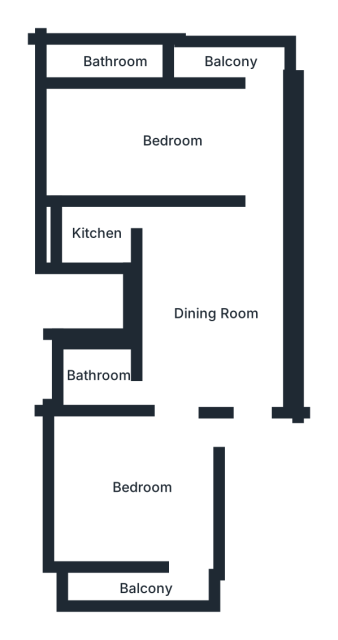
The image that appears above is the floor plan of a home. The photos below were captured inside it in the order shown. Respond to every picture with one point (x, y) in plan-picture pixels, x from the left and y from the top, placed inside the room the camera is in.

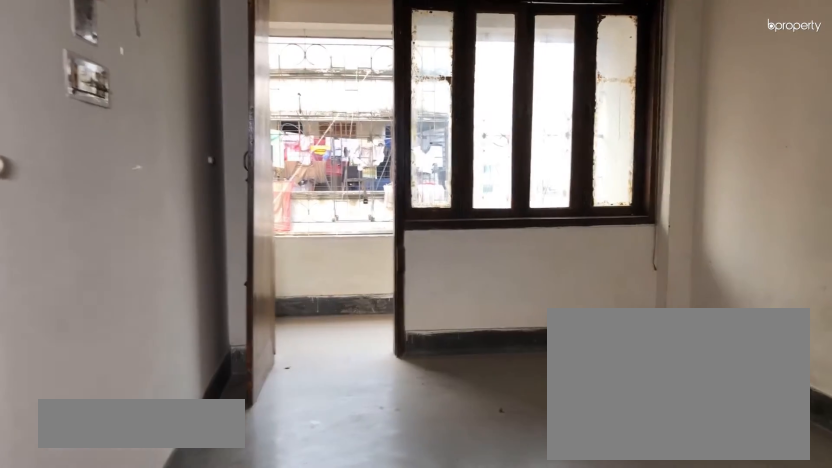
(146, 488)
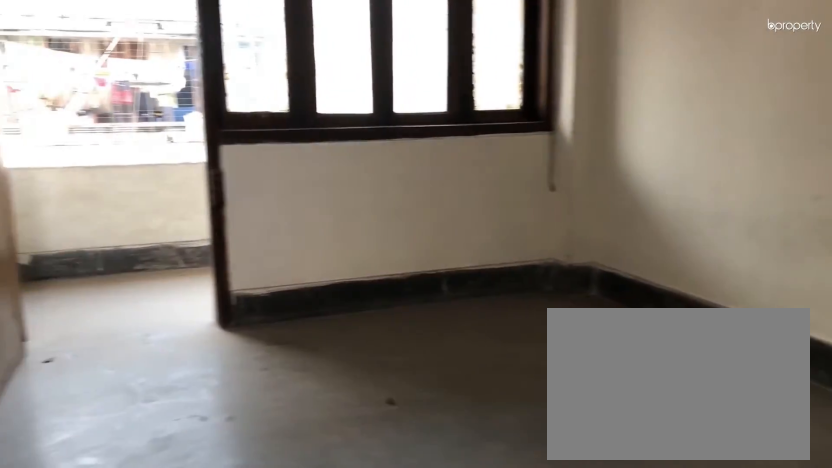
(145, 488)
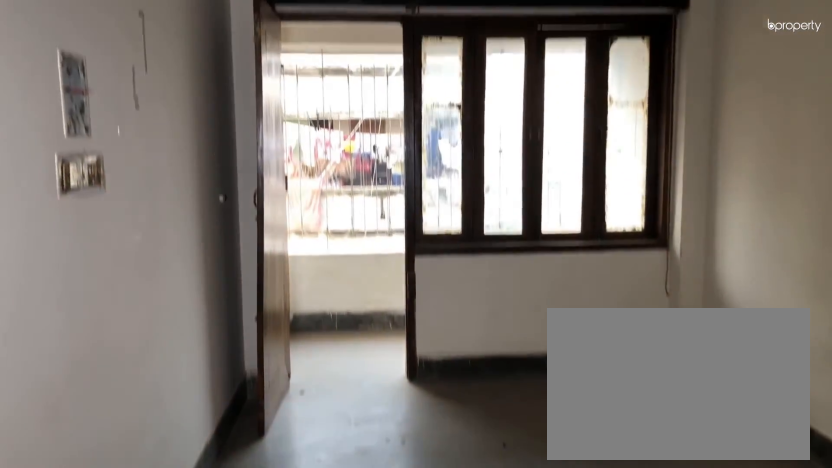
(145, 488)
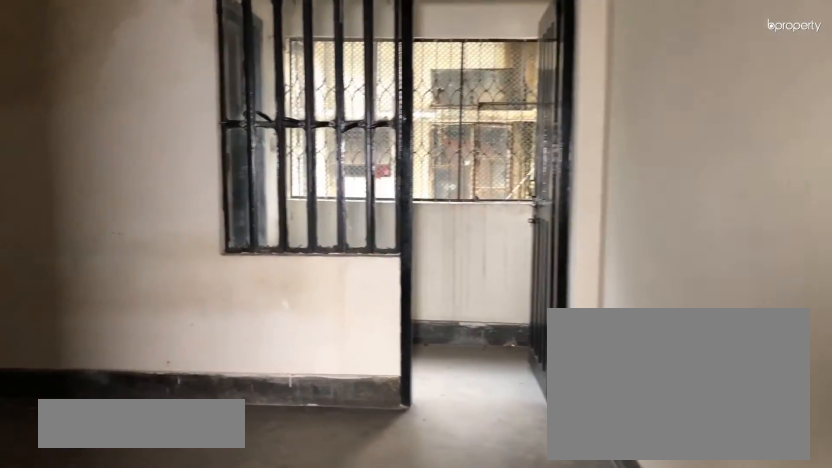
(171, 141)
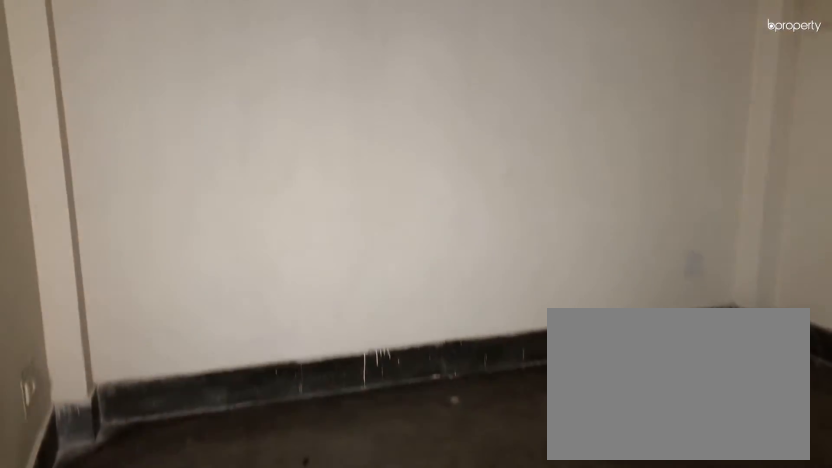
(170, 141)
